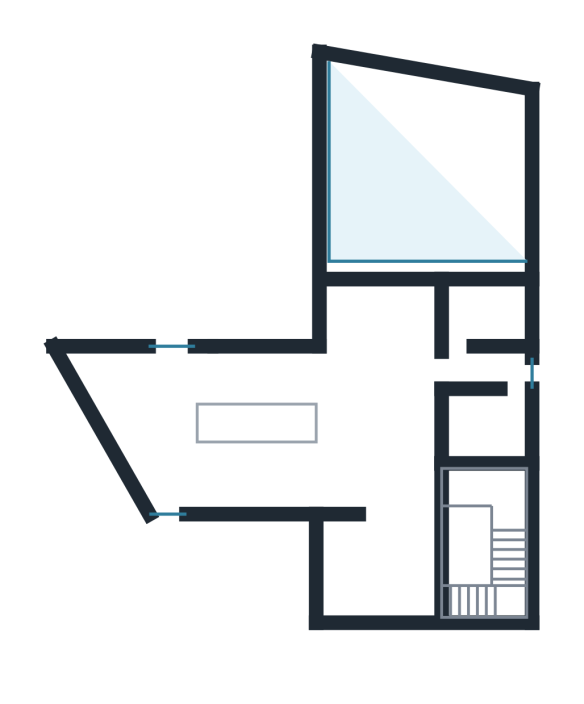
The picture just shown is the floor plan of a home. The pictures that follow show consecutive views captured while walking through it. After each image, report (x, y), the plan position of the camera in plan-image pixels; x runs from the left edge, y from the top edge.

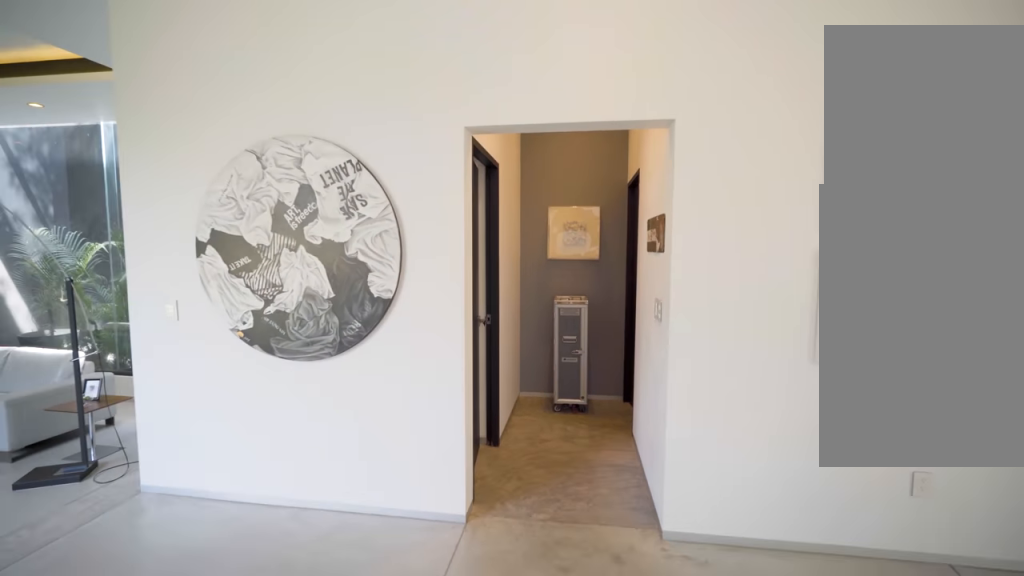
(426, 368)
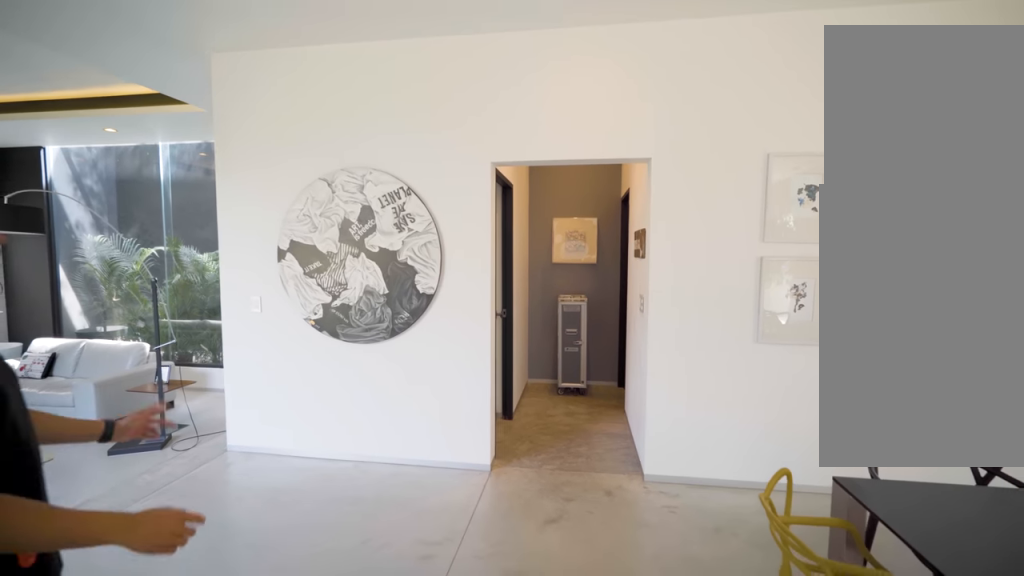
(400, 368)
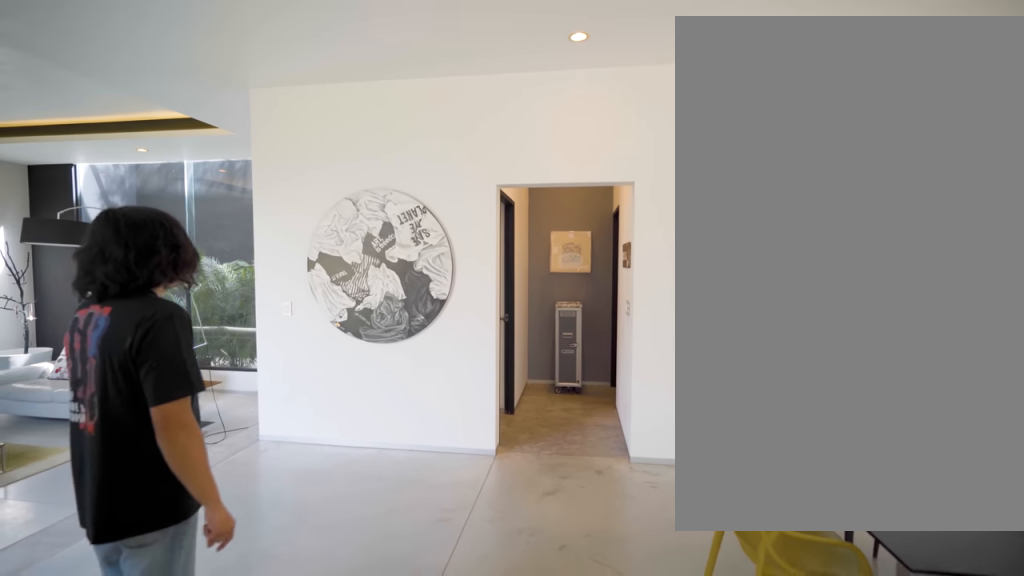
(399, 368)
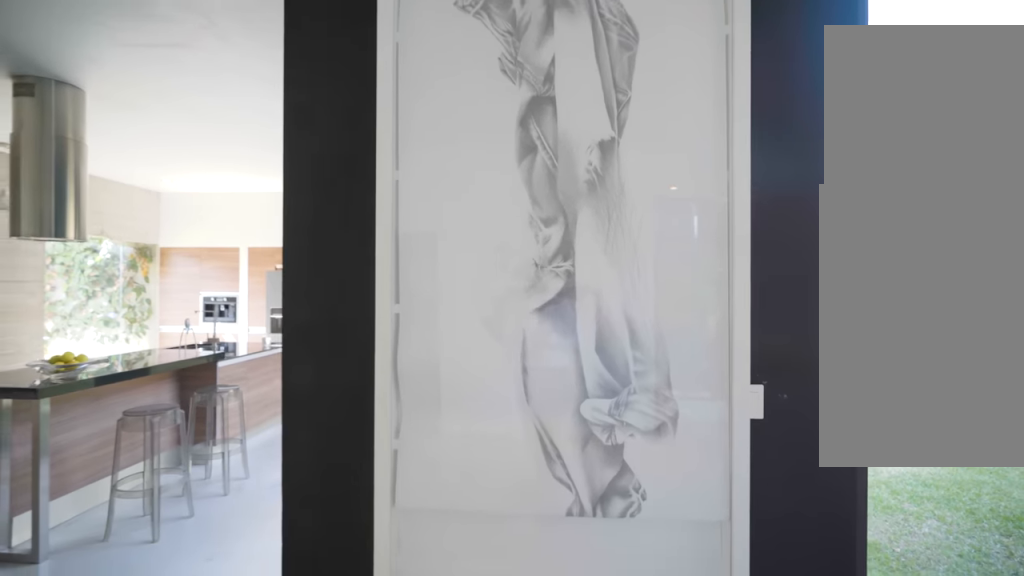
(370, 328)
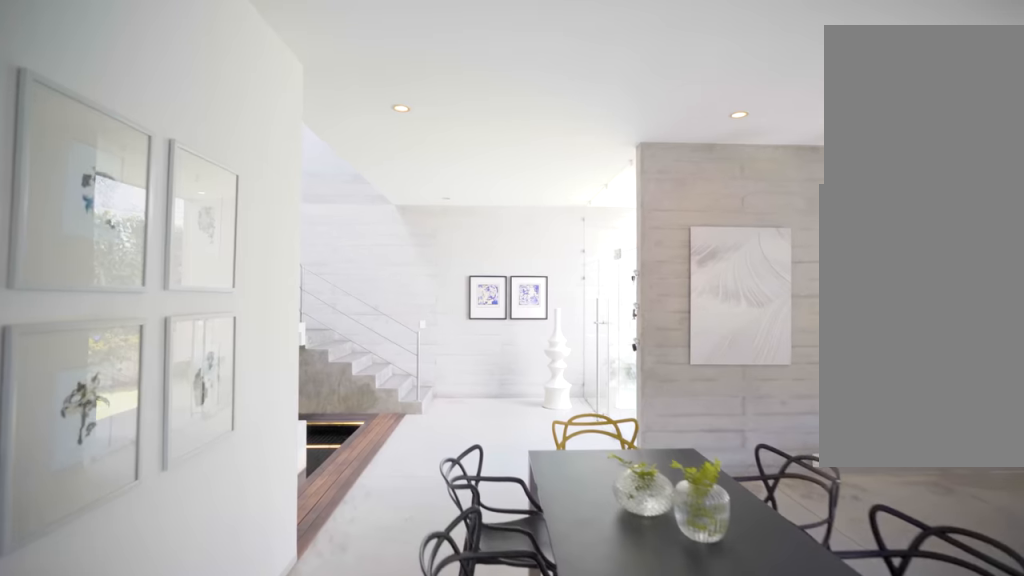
(370, 326)
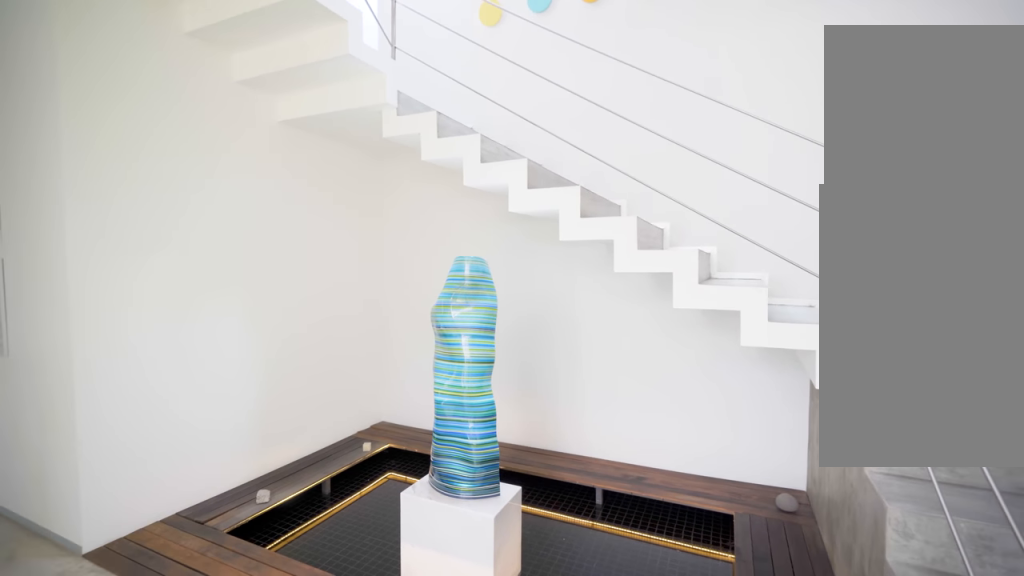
(381, 489)
